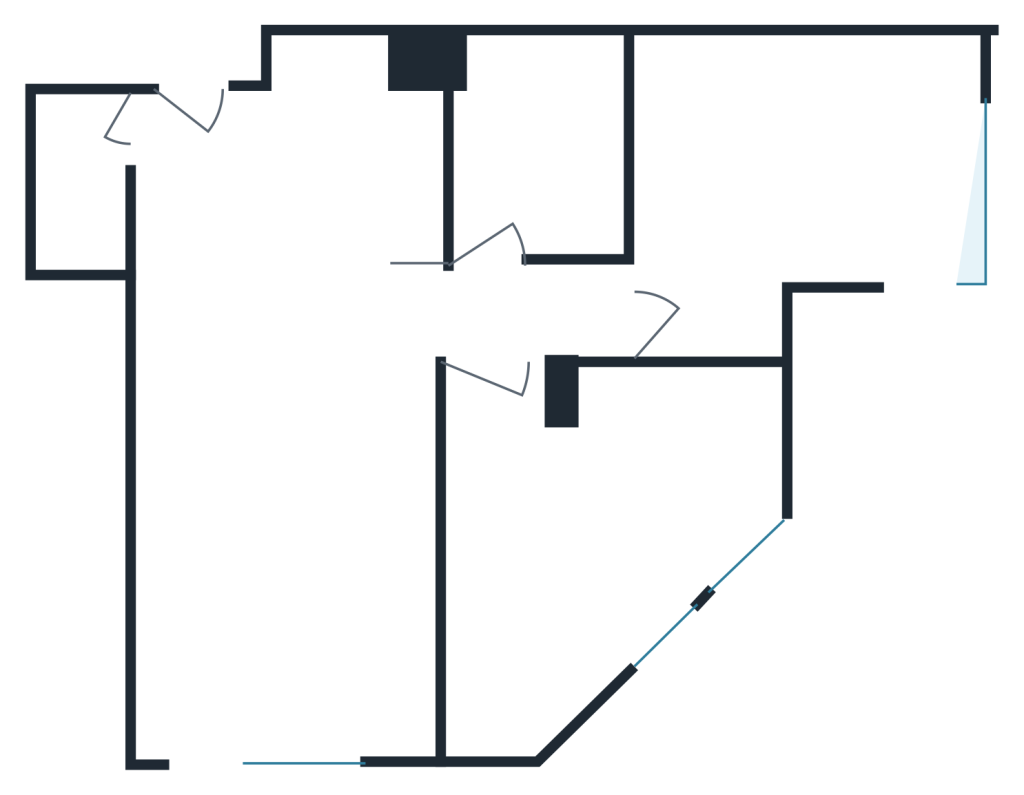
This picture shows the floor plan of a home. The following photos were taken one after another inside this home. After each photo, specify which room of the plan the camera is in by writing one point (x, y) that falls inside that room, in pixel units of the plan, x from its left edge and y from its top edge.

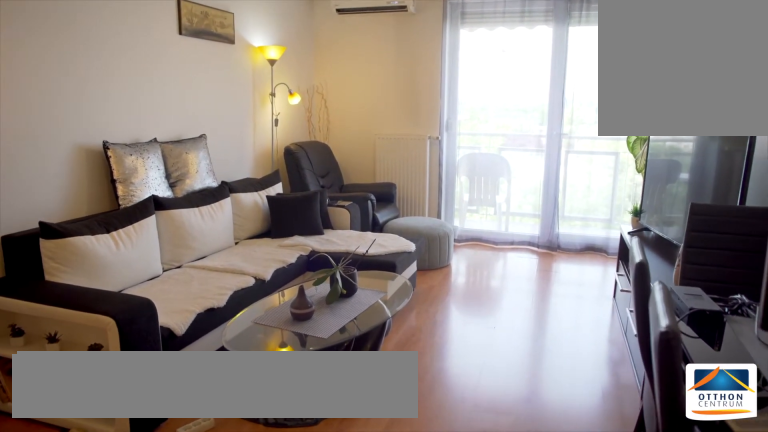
(283, 540)
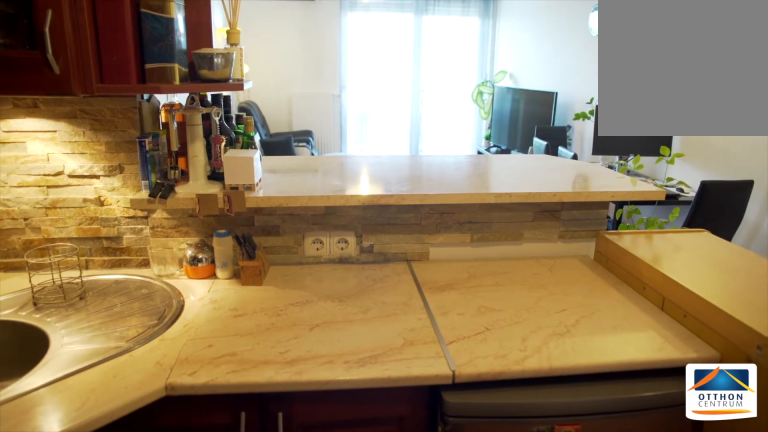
(281, 220)
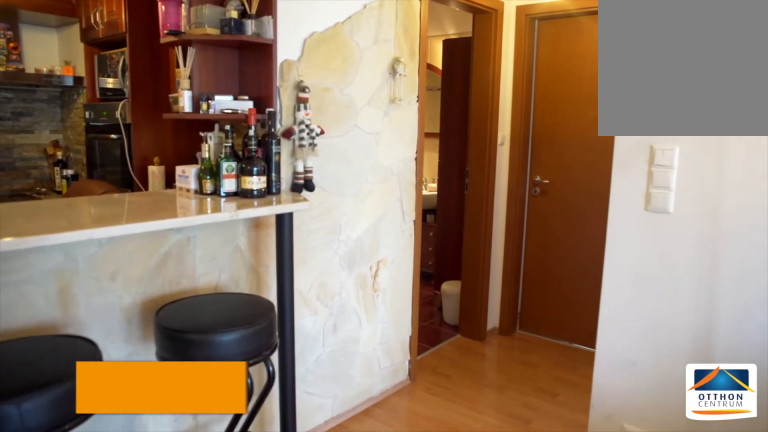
(431, 324)
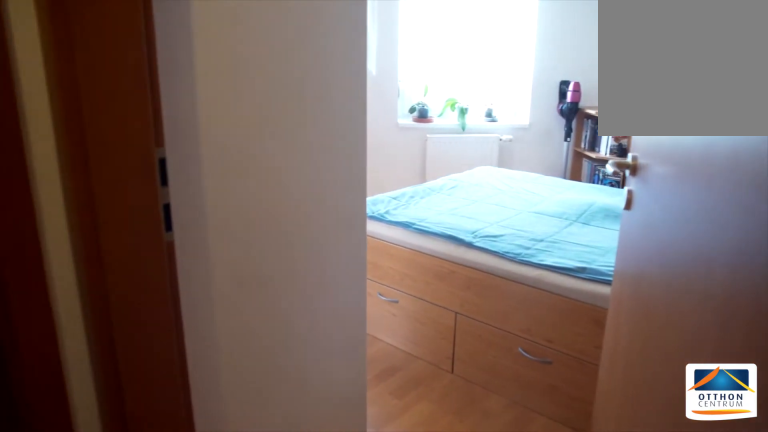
(430, 324)
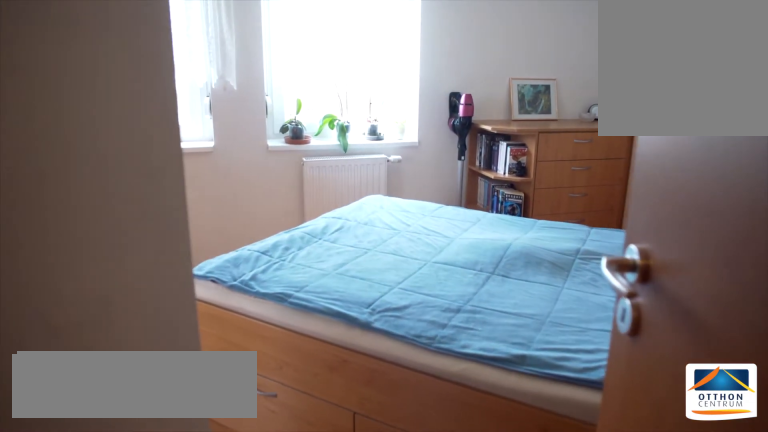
(602, 540)
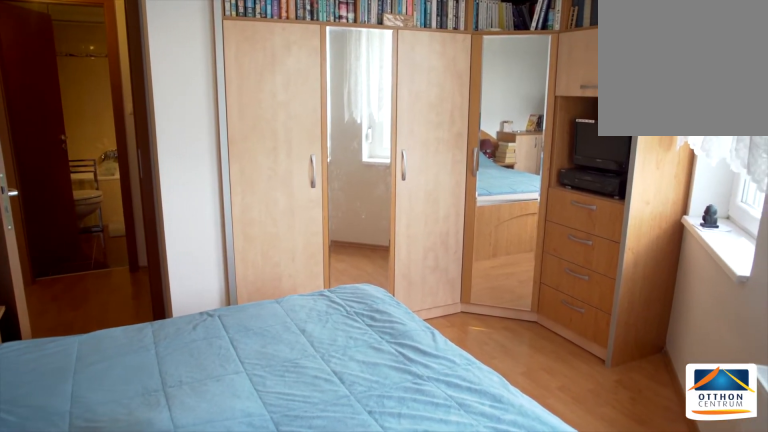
(600, 539)
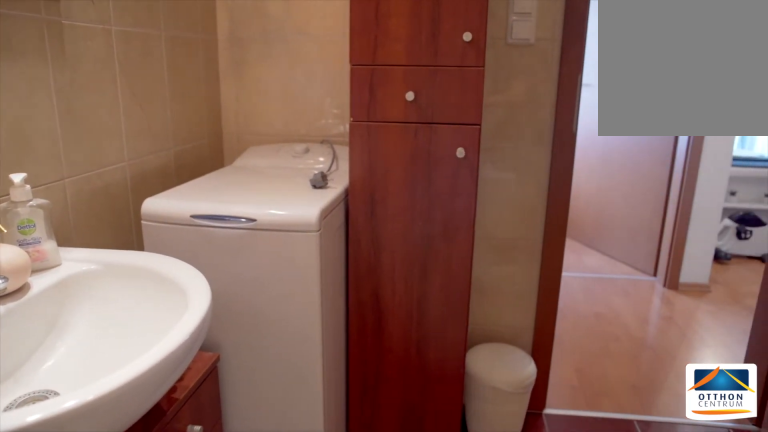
(534, 150)
